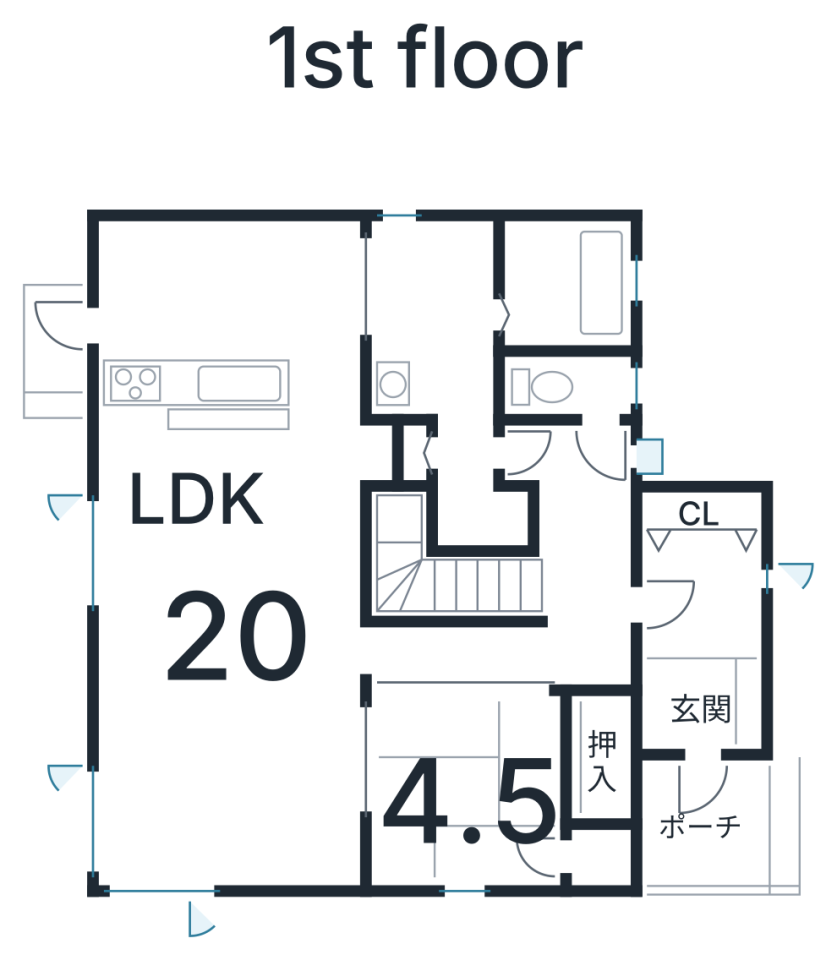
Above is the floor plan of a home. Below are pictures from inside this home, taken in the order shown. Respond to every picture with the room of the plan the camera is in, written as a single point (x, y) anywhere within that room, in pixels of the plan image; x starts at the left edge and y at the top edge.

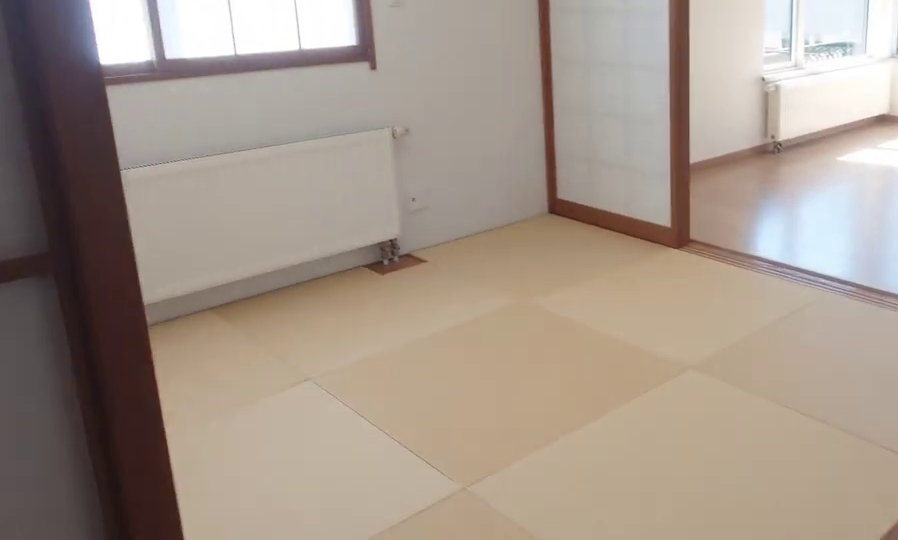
(470, 831)
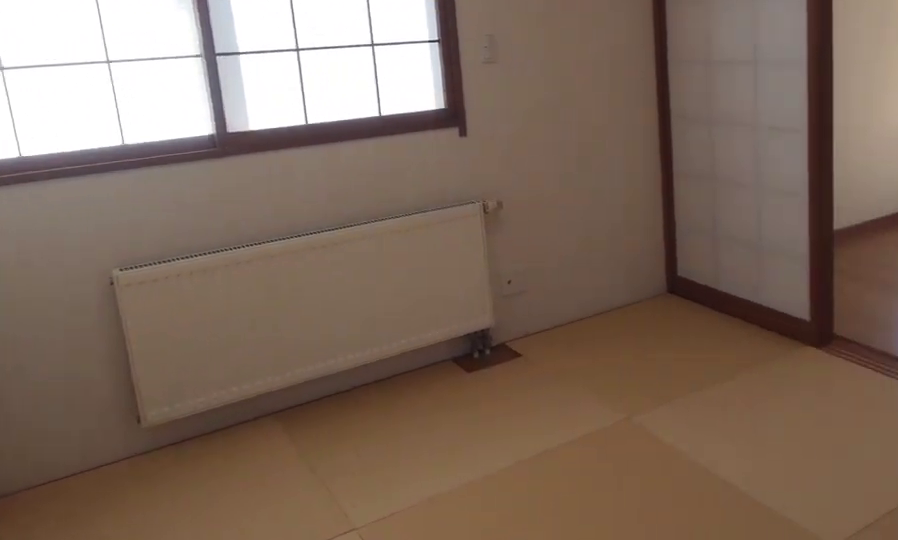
(470, 831)
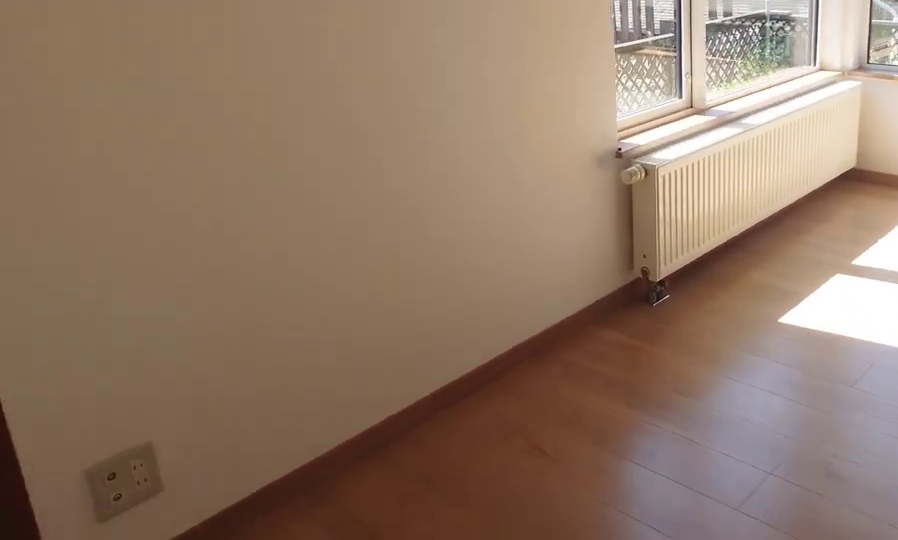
(236, 697)
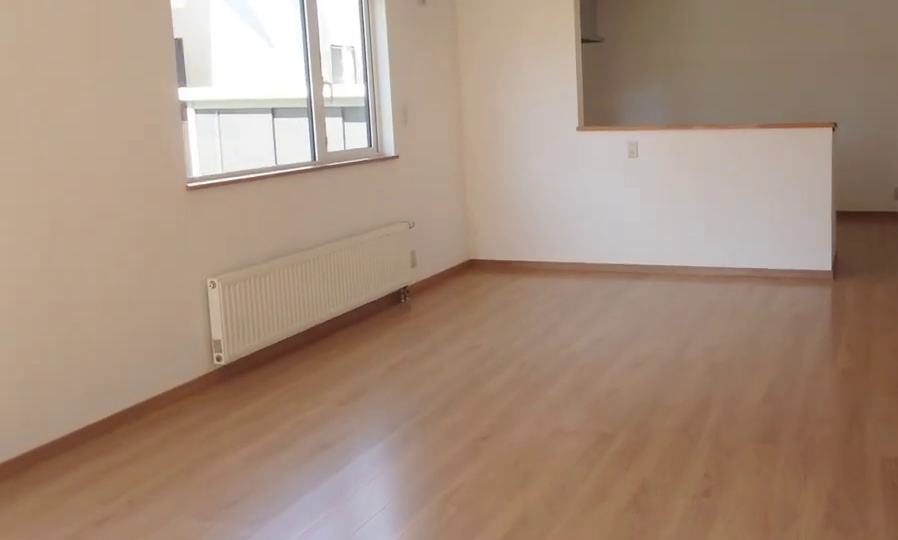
(236, 697)
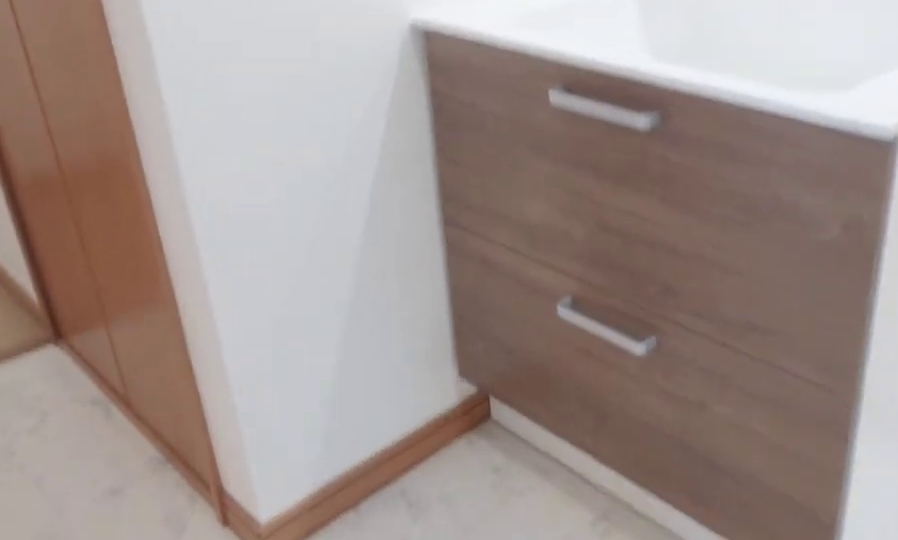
(430, 322)
